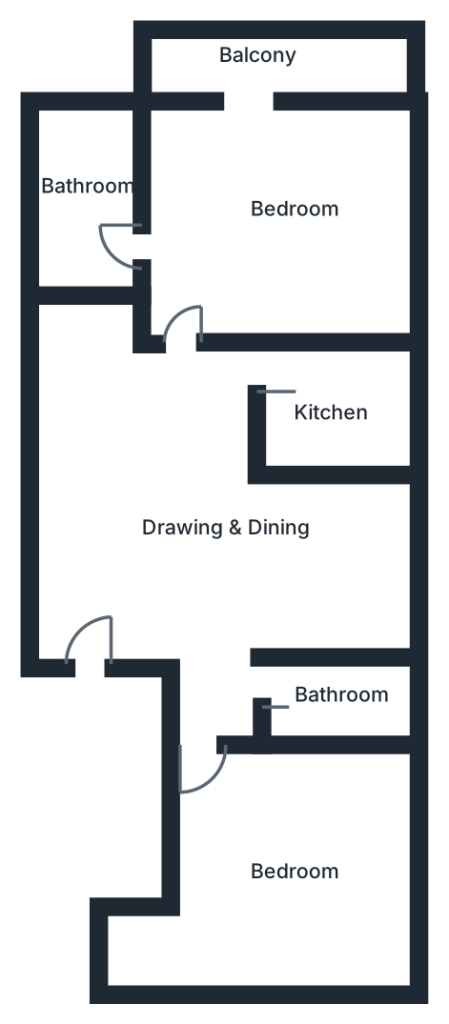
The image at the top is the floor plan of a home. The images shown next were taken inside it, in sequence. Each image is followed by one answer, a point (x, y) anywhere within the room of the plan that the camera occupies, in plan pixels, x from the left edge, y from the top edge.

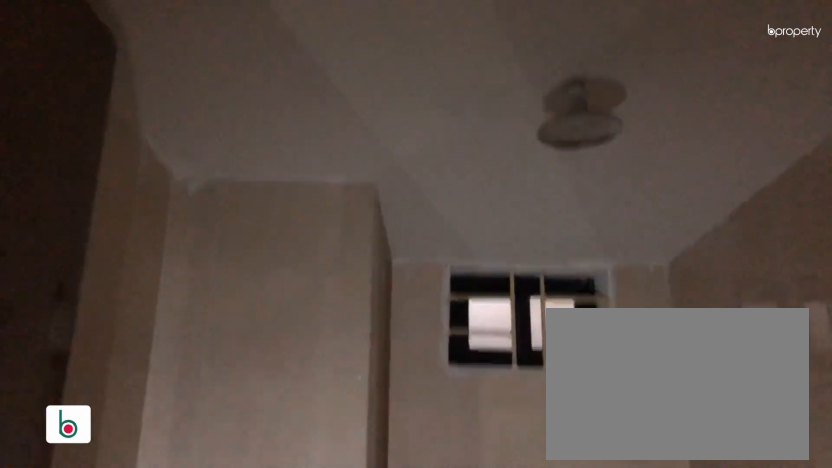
(350, 706)
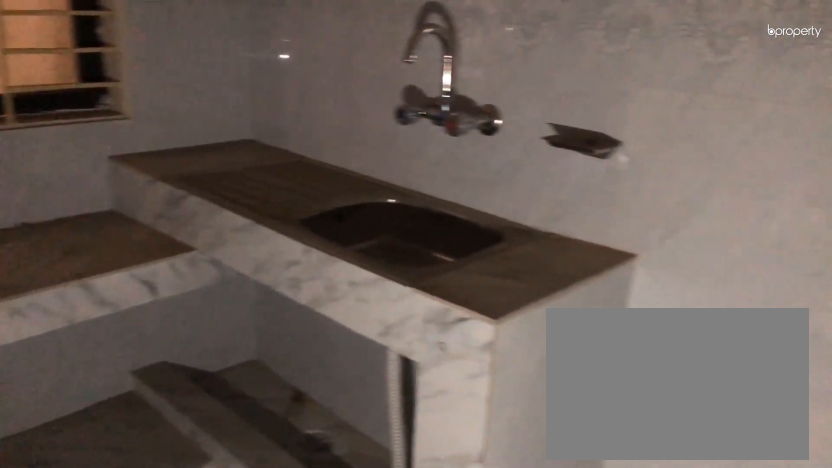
(336, 410)
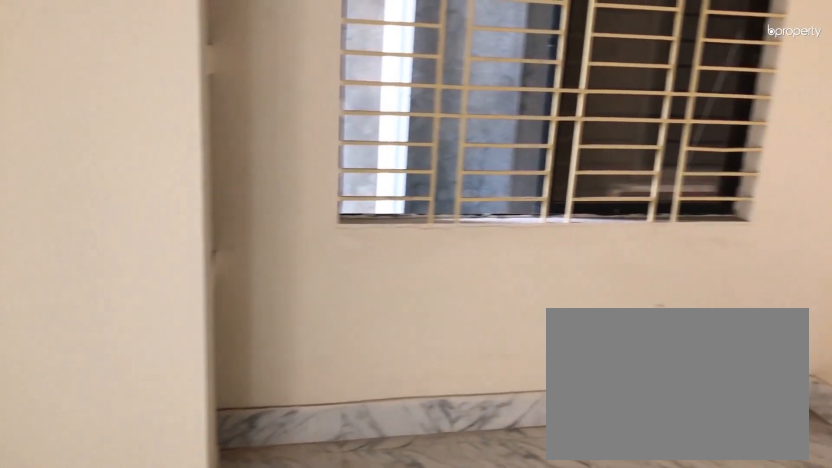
(285, 225)
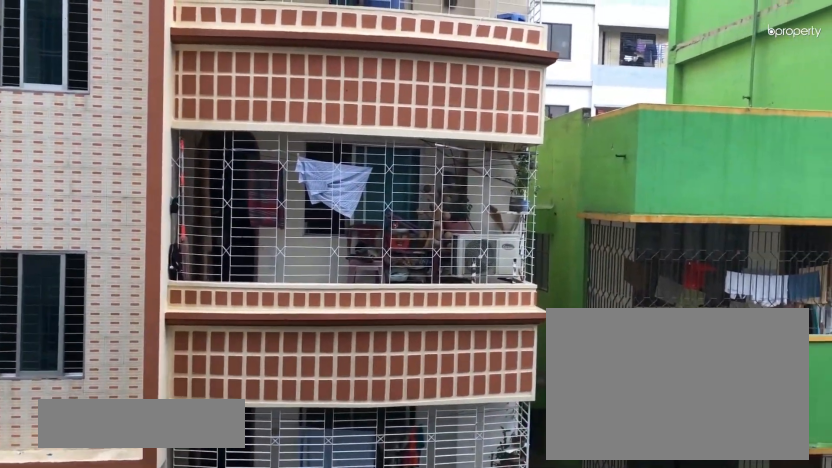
(251, 56)
